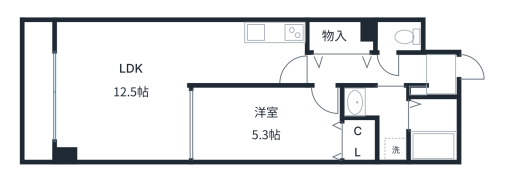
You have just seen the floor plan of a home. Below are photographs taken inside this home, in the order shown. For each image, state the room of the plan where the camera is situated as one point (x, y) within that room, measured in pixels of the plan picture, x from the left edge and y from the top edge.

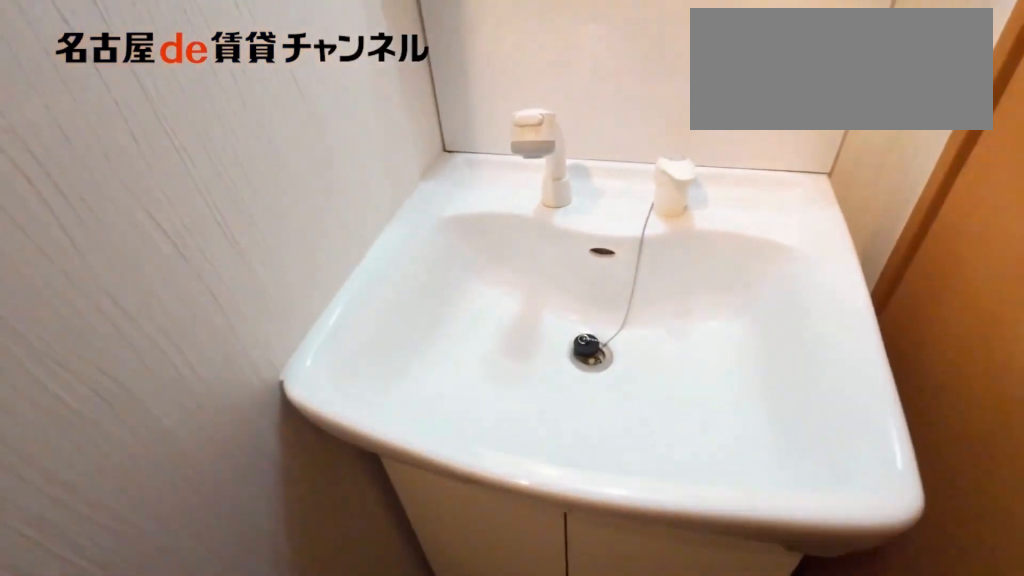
(381, 117)
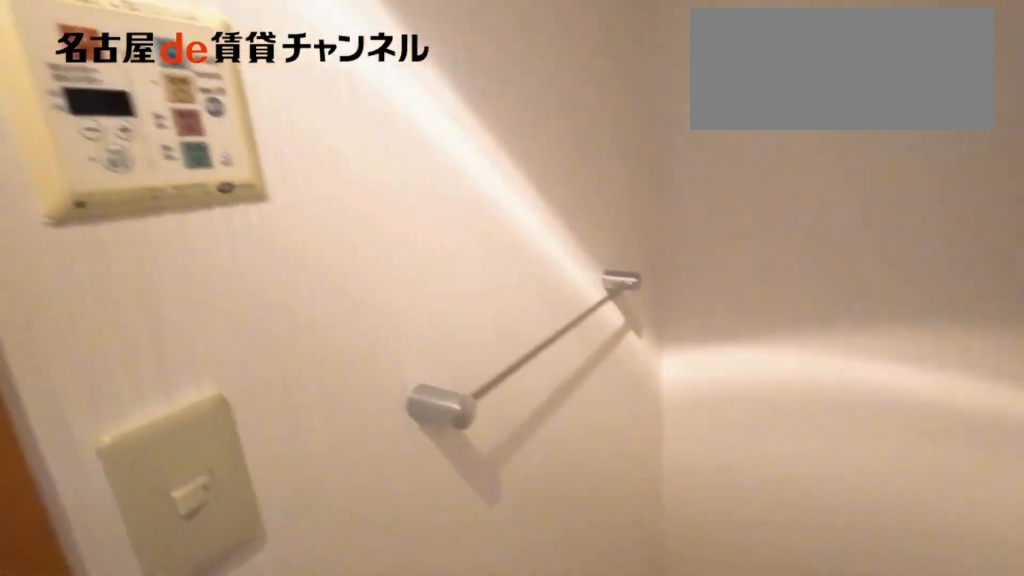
(381, 117)
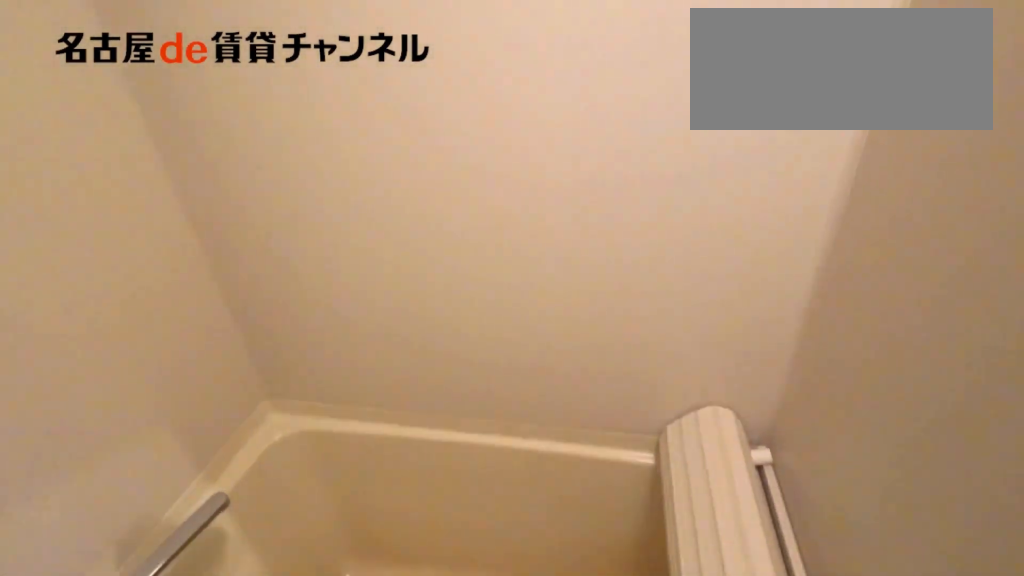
(433, 129)
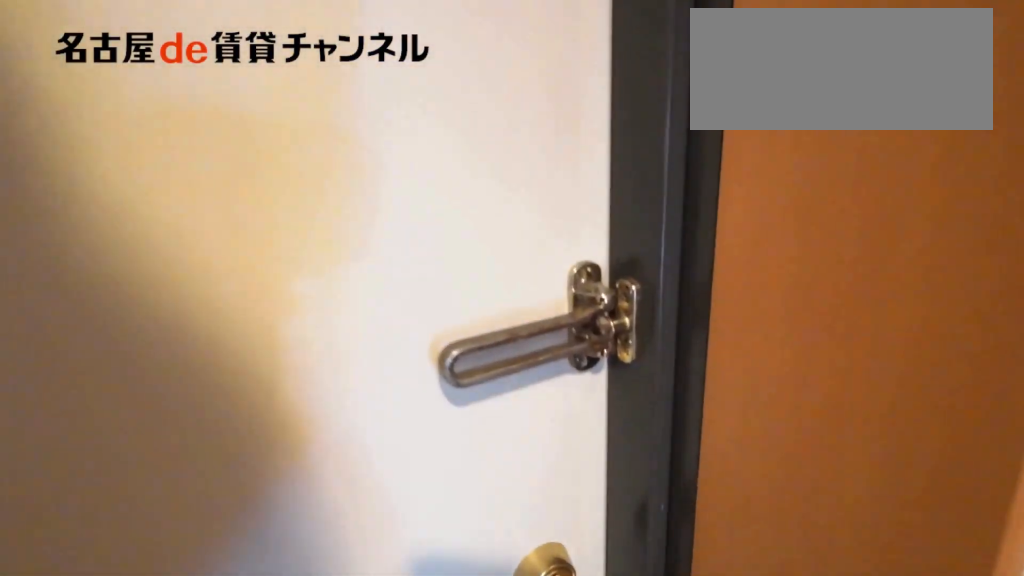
(441, 74)
